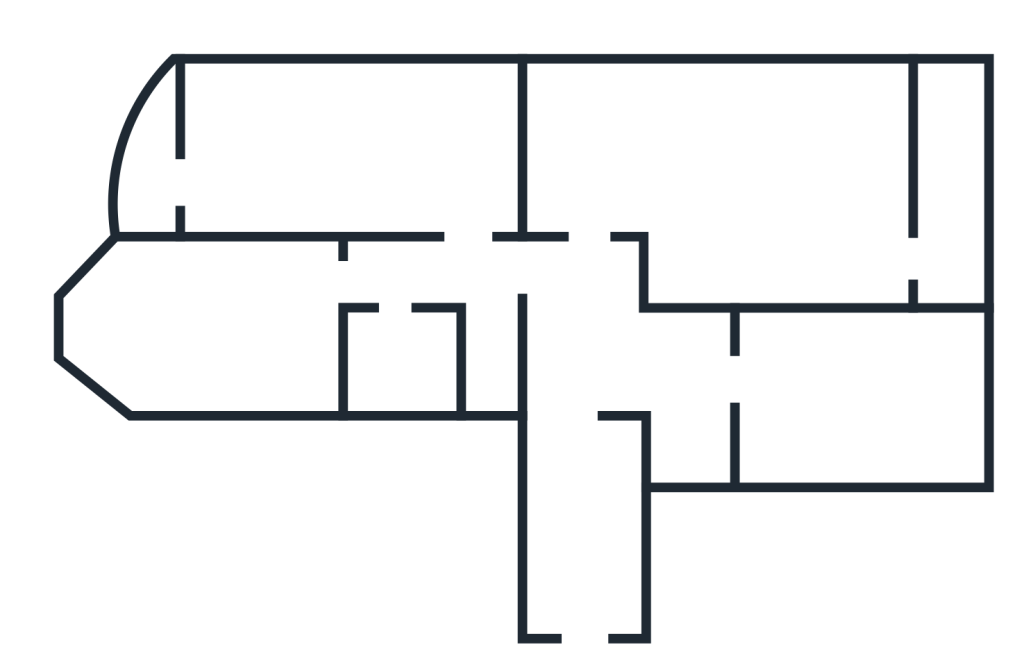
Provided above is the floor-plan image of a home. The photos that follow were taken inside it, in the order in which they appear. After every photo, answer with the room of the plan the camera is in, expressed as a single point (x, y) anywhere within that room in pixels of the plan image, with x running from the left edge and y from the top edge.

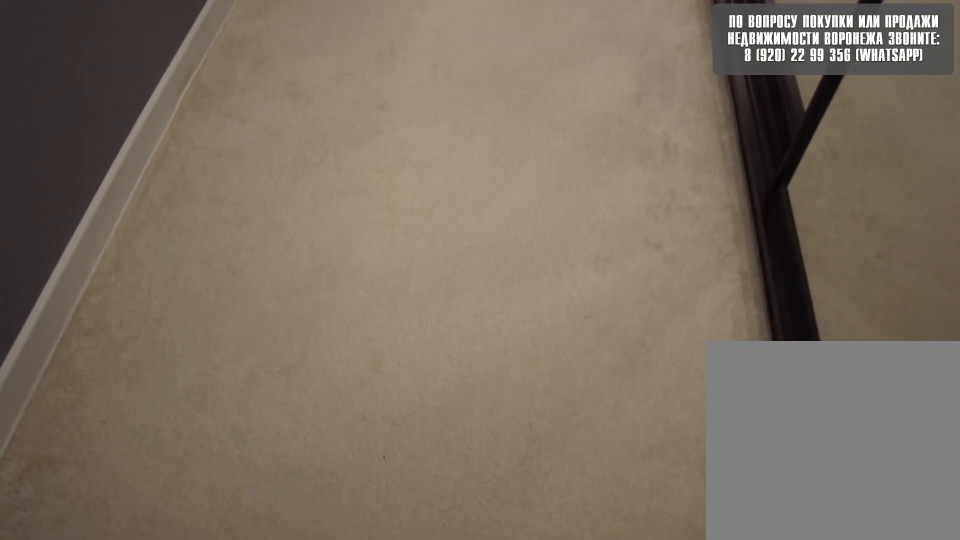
(591, 607)
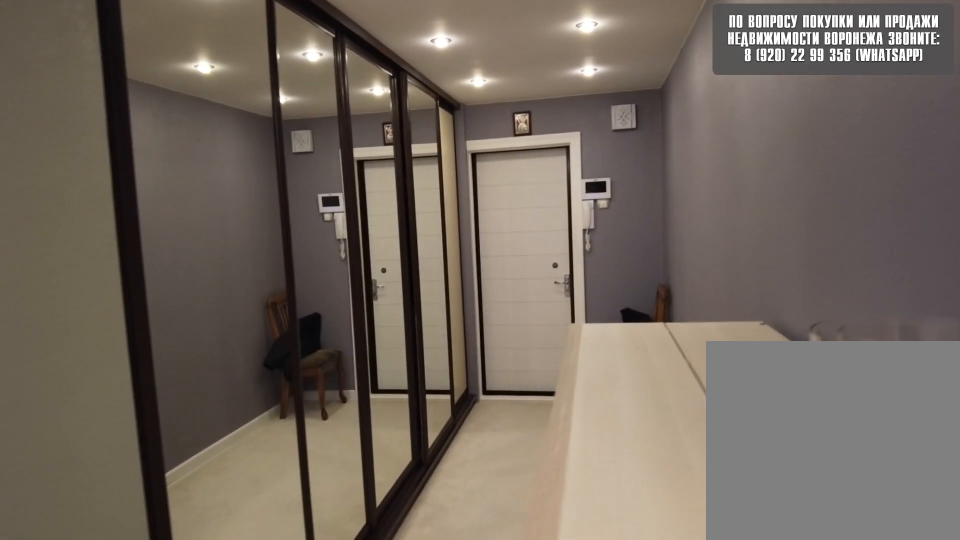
(590, 374)
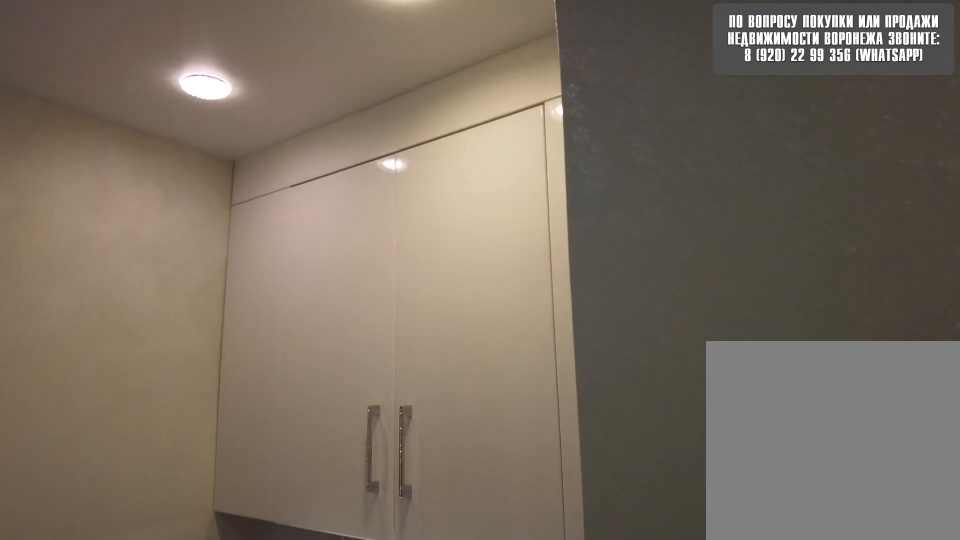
(700, 382)
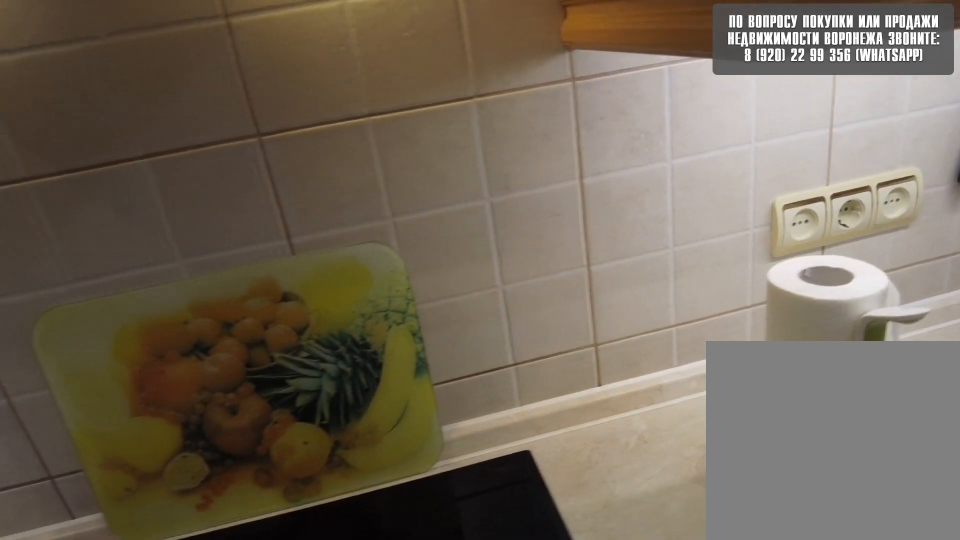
(819, 399)
